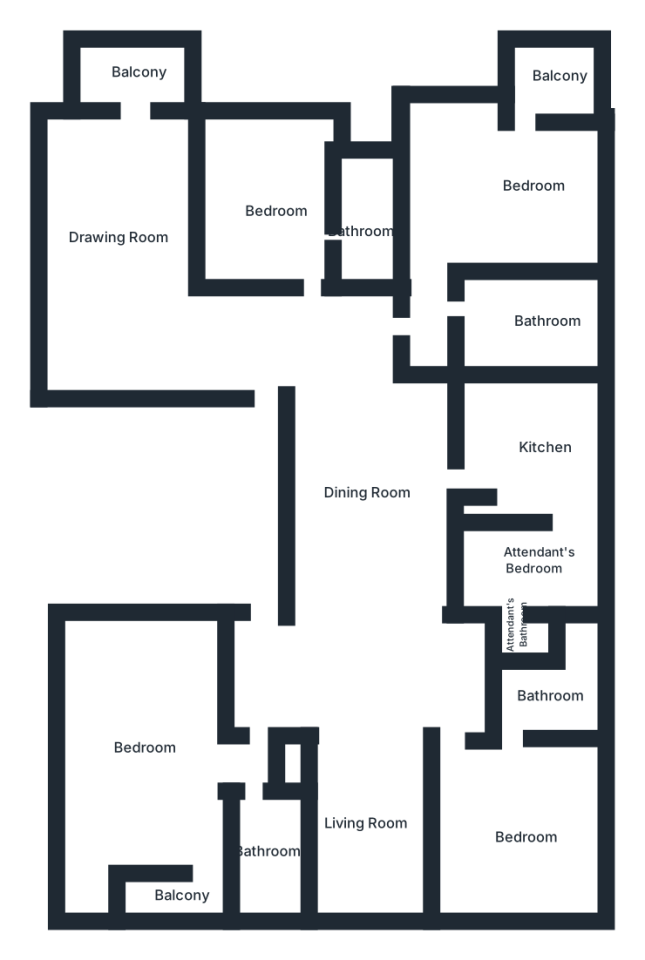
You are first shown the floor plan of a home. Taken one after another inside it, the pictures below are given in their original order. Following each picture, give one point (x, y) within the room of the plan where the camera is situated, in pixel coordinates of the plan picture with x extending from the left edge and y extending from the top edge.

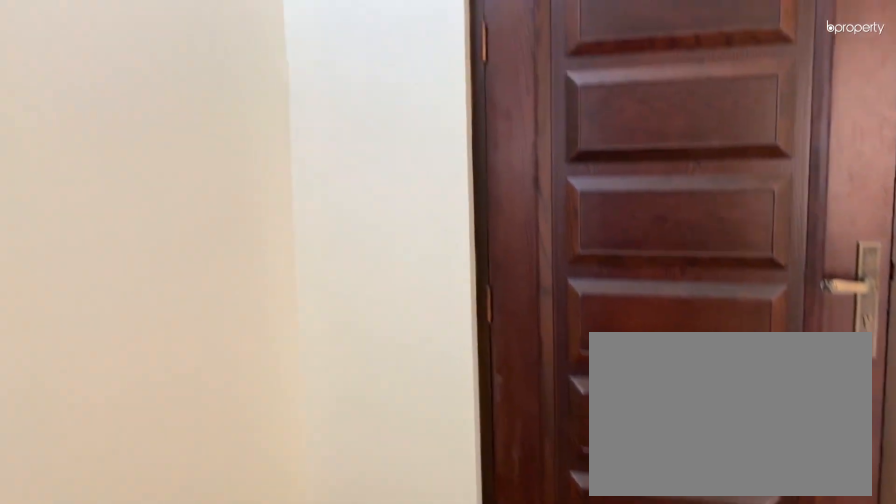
(359, 831)
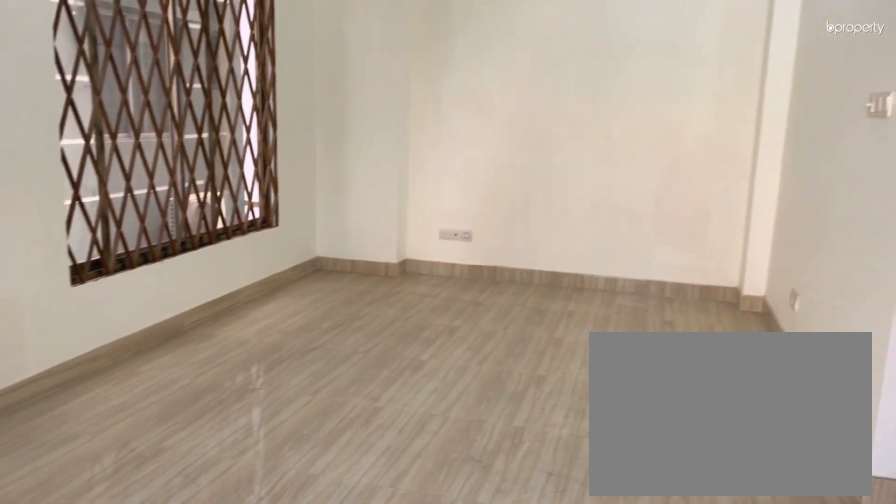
(137, 756)
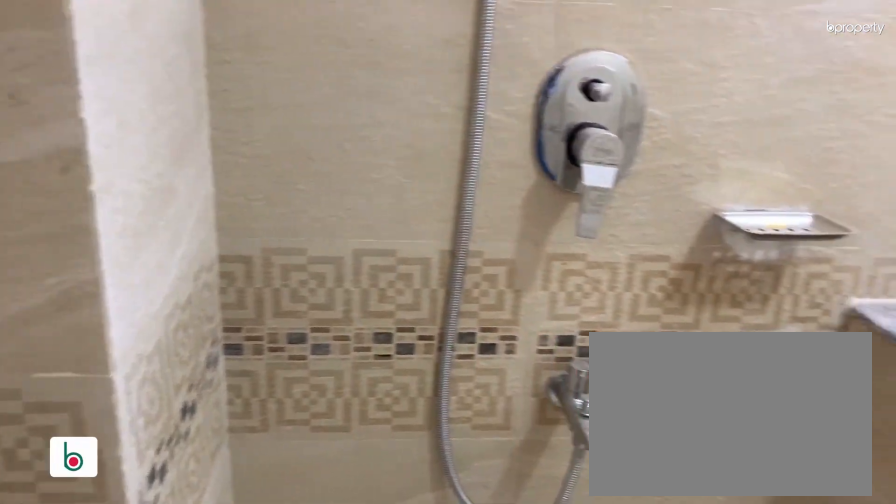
(269, 854)
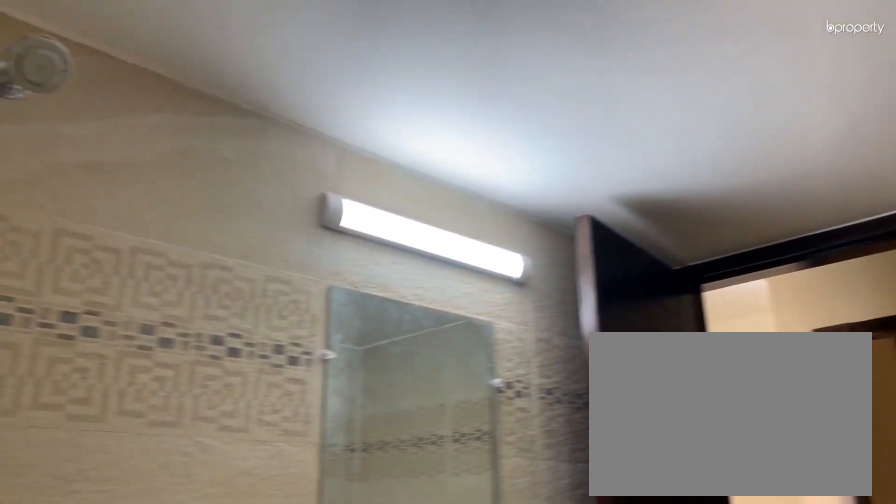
(269, 854)
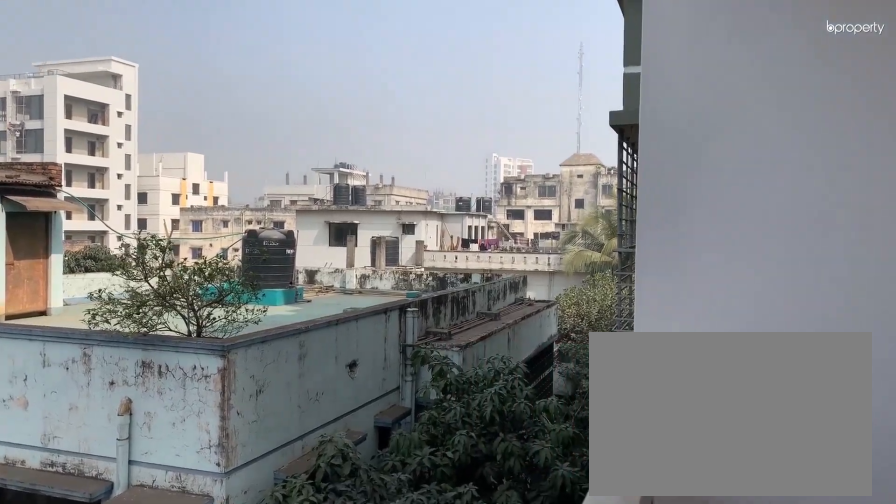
(178, 903)
